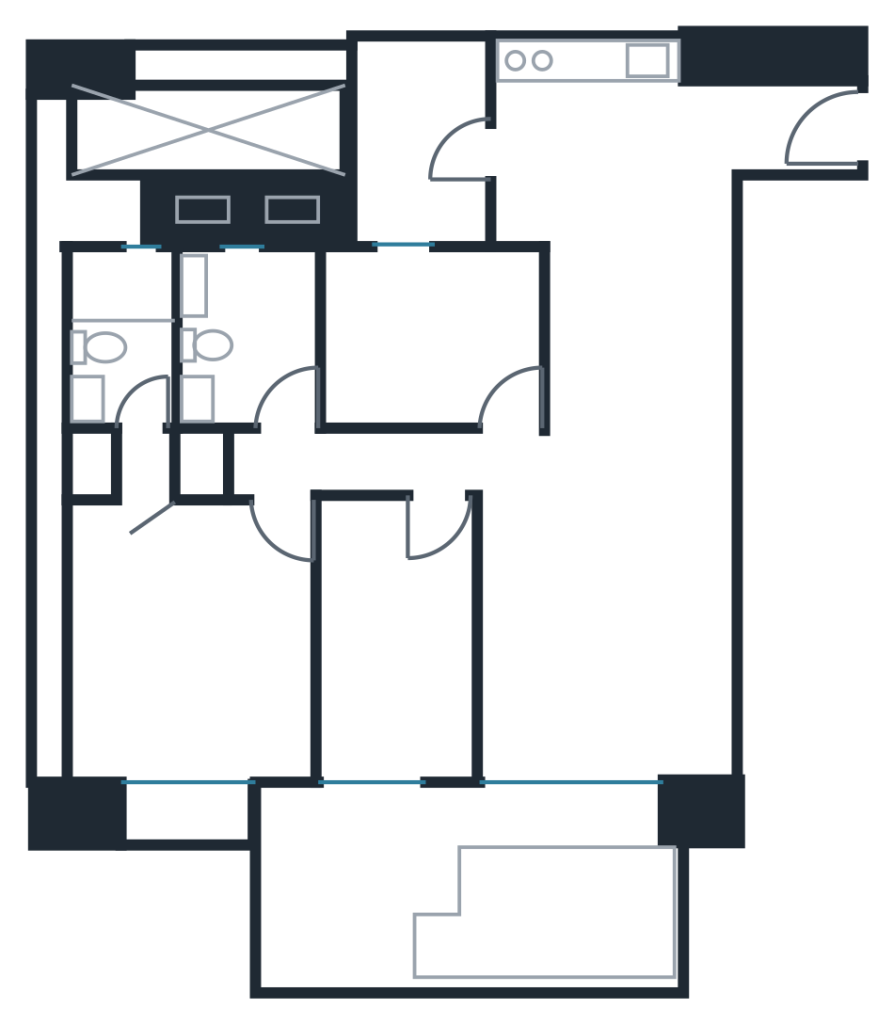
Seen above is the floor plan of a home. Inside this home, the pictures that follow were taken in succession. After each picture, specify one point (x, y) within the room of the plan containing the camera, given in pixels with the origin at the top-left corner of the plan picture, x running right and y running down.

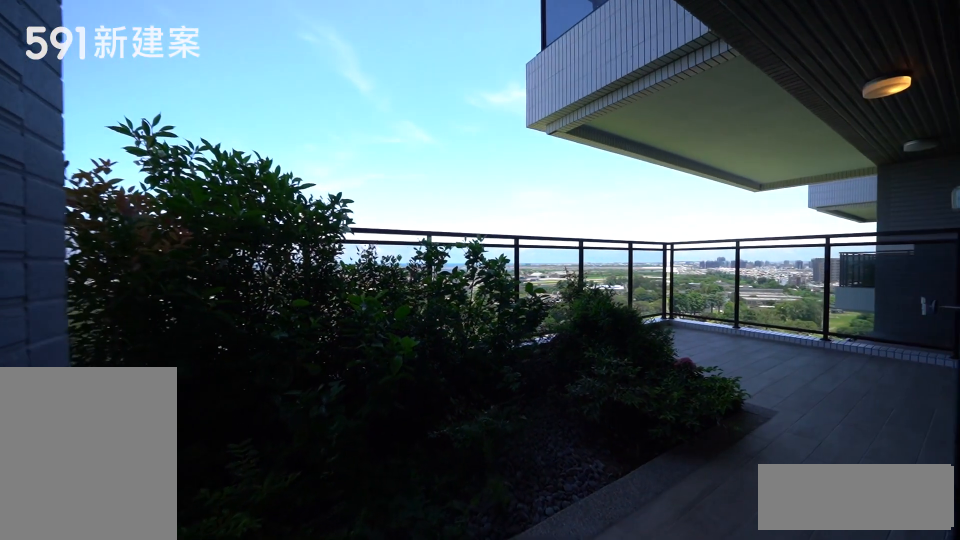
(470, 888)
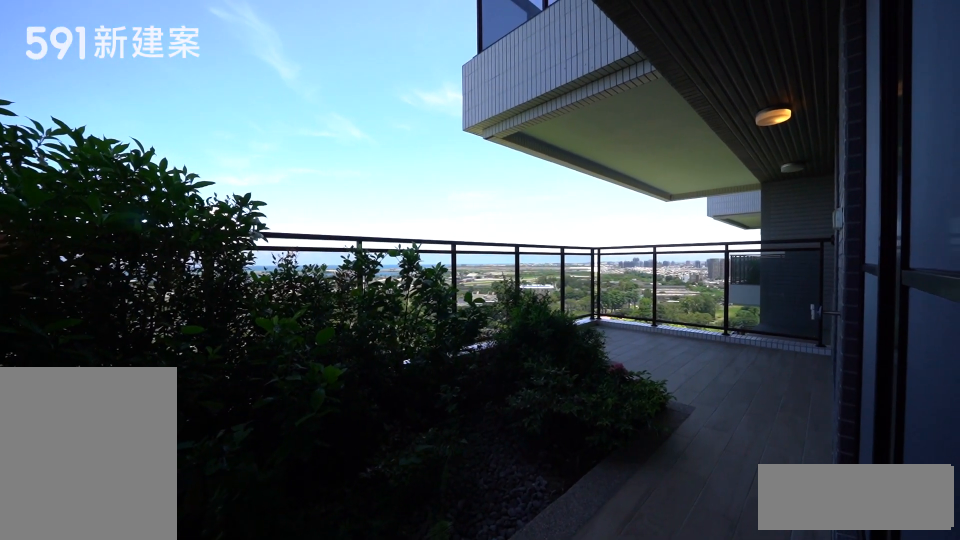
(470, 888)
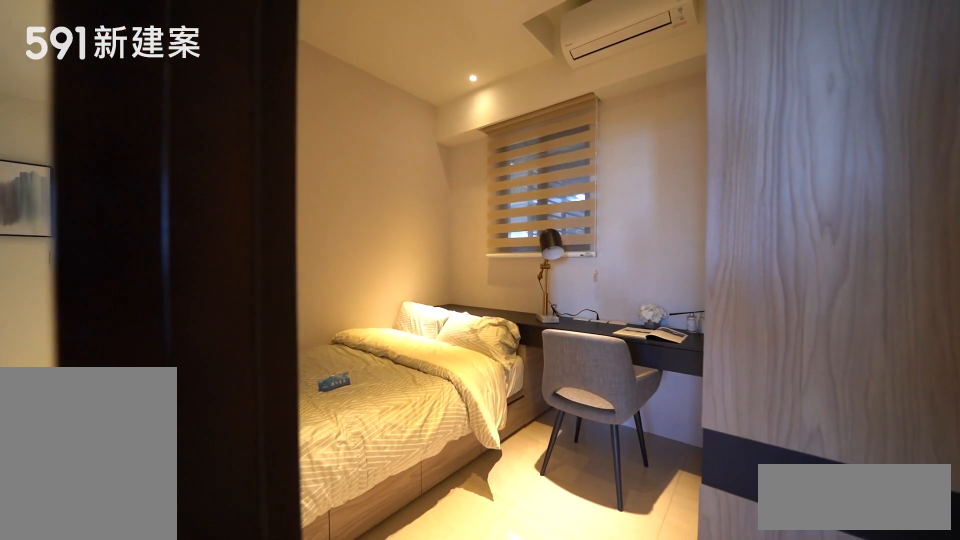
(434, 337)
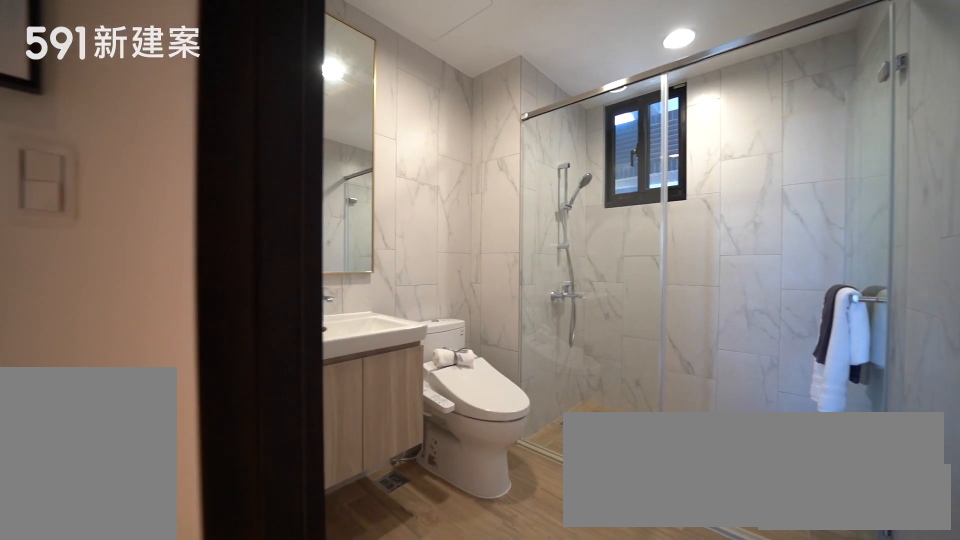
(244, 339)
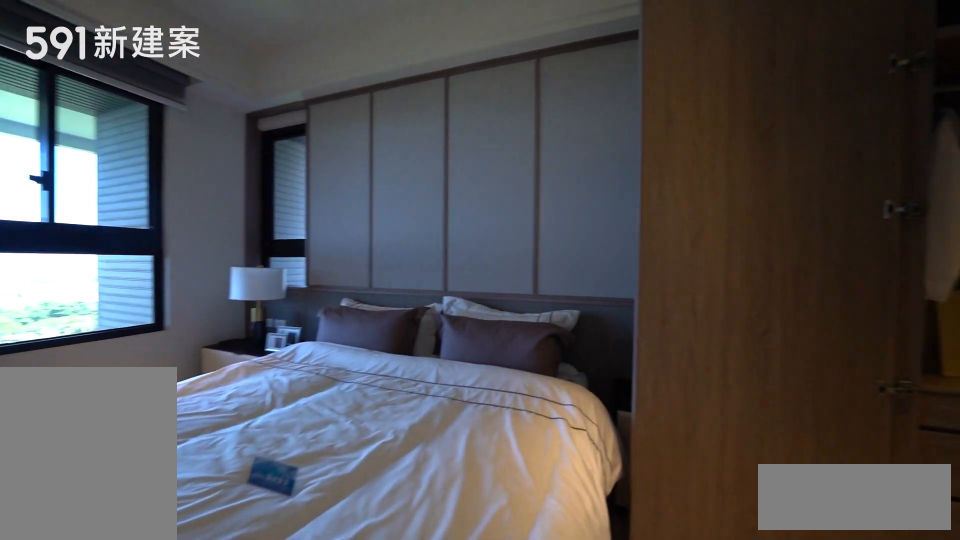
(190, 641)
